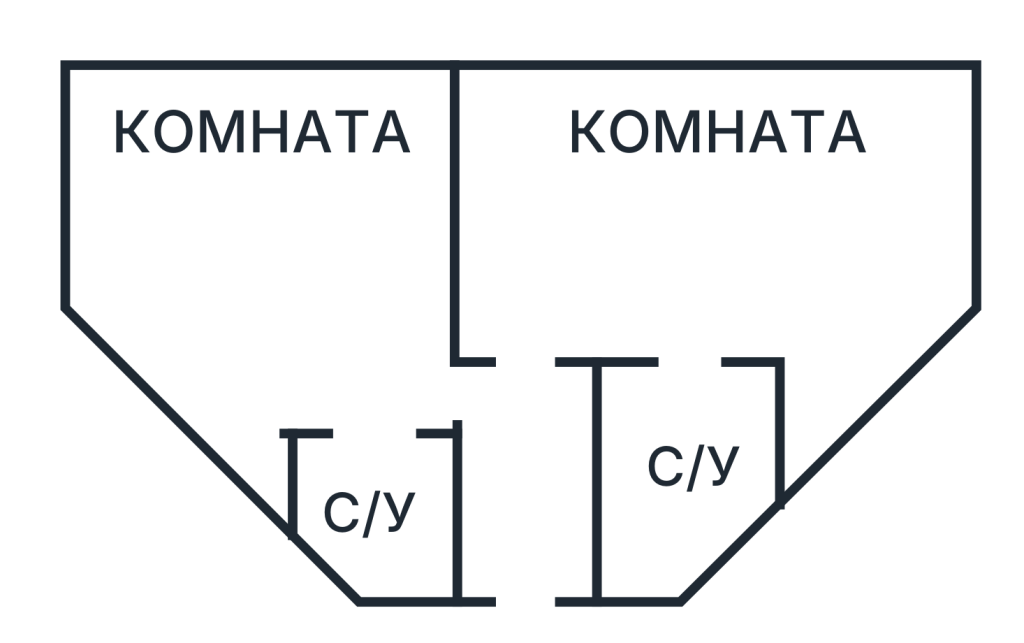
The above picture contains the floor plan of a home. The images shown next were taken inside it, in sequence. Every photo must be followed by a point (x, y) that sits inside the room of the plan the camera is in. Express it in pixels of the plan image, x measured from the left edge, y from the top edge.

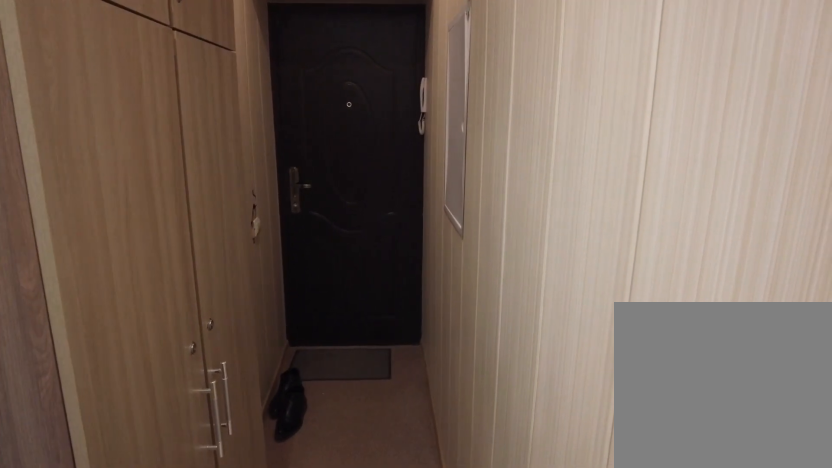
(537, 507)
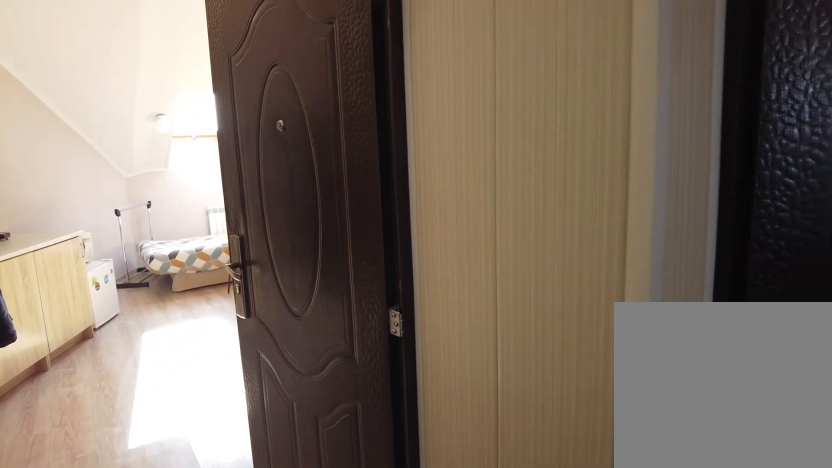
(537, 507)
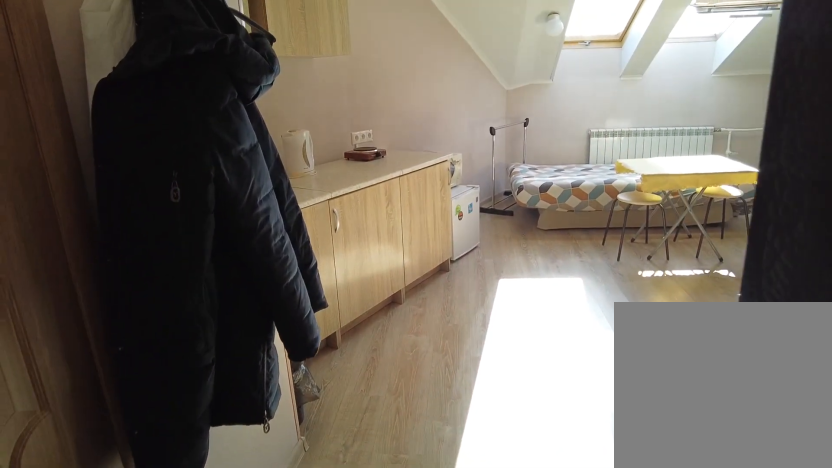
(492, 411)
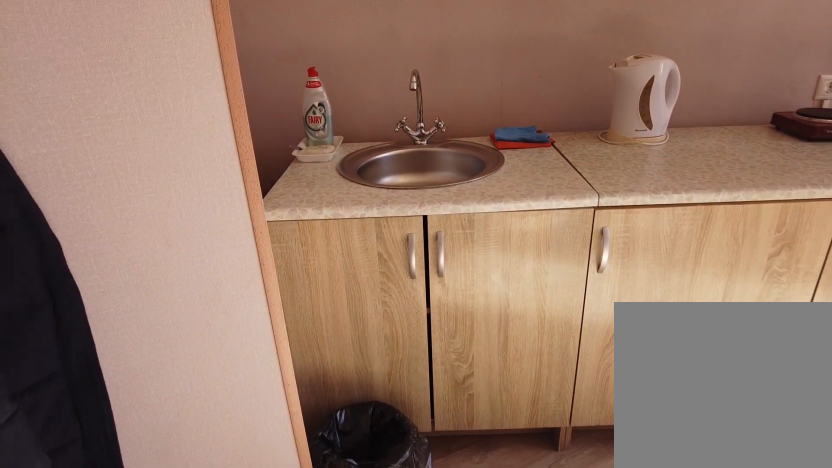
(335, 344)
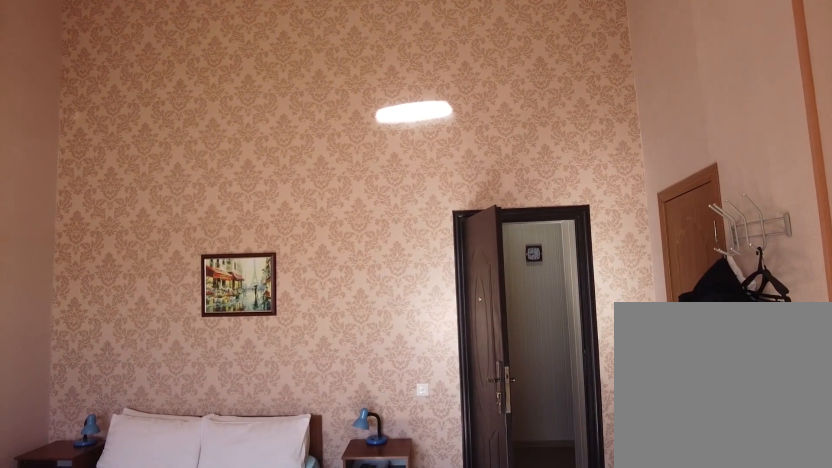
(335, 344)
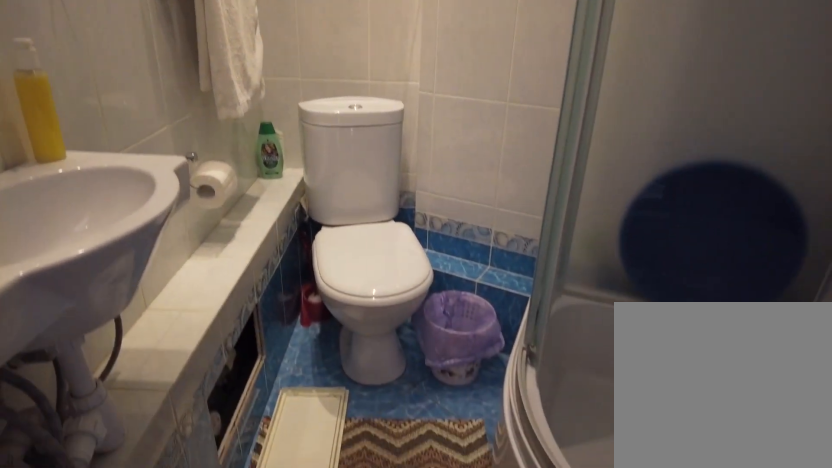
(395, 490)
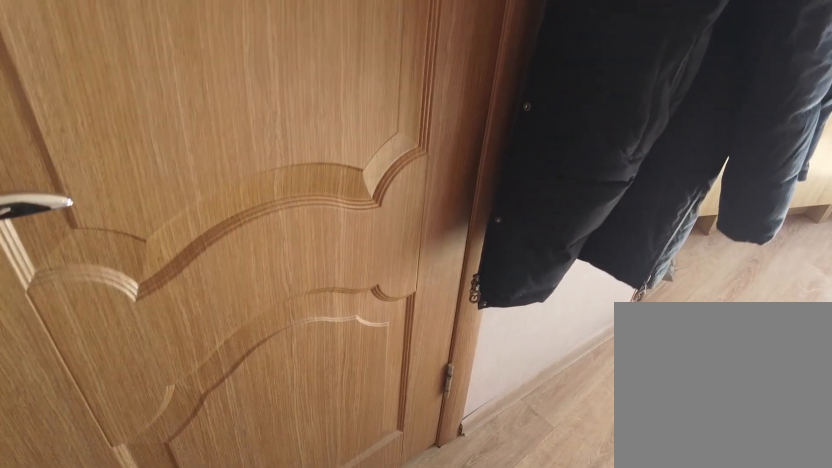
(345, 377)
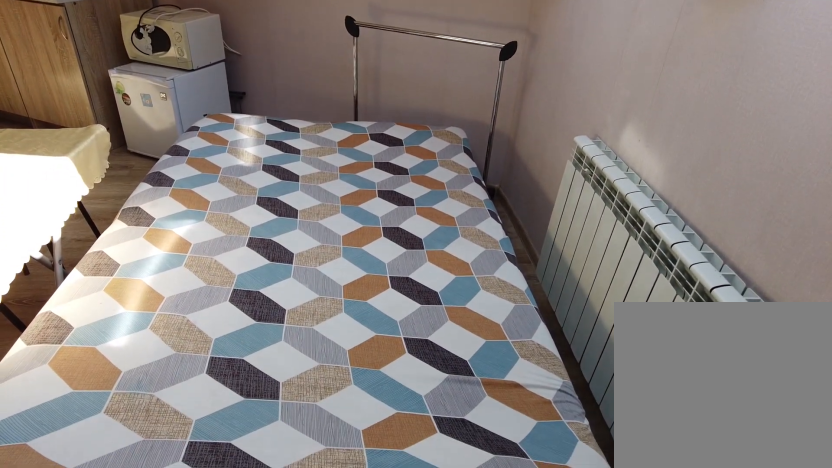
(379, 168)
